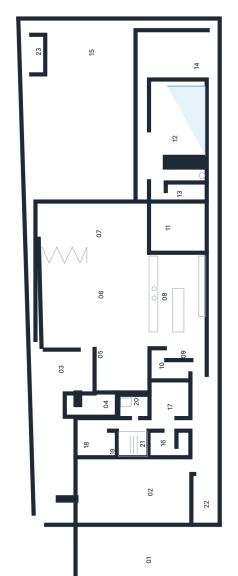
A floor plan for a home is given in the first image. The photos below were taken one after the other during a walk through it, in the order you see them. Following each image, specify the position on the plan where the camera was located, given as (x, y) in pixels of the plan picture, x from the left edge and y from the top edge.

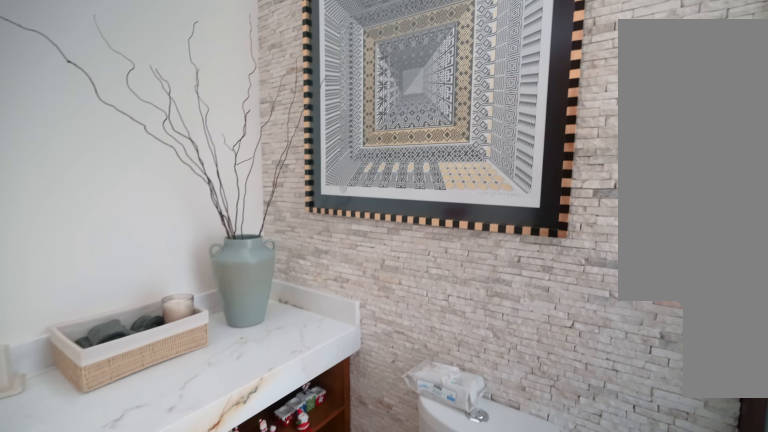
(87, 399)
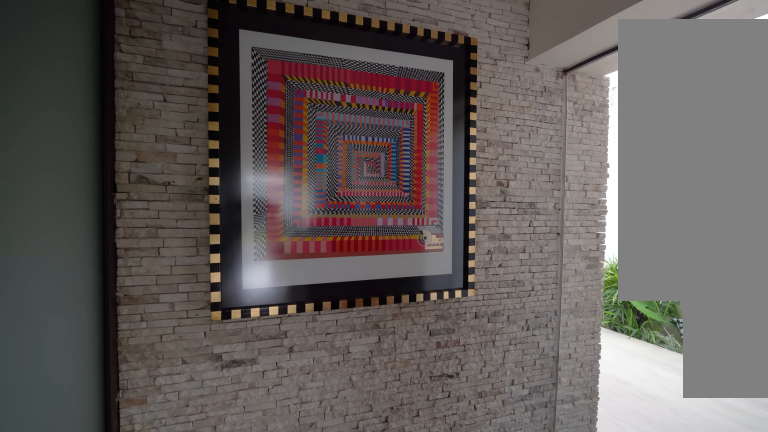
(87, 401)
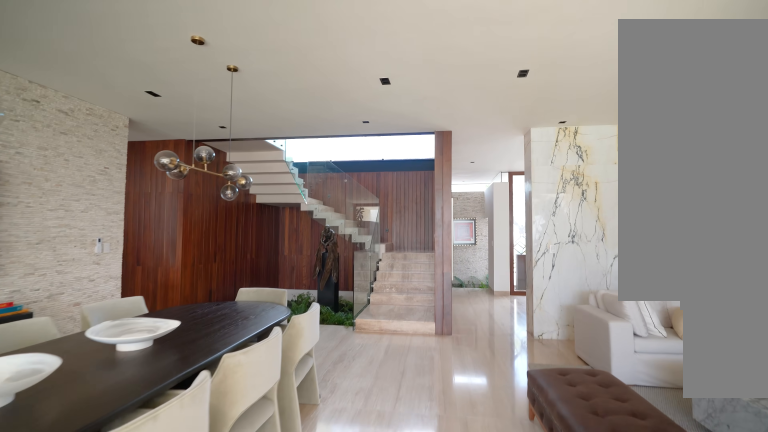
(123, 262)
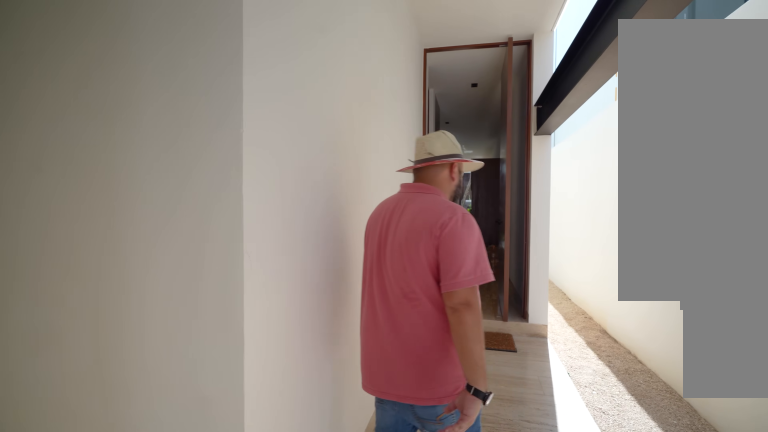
(197, 422)
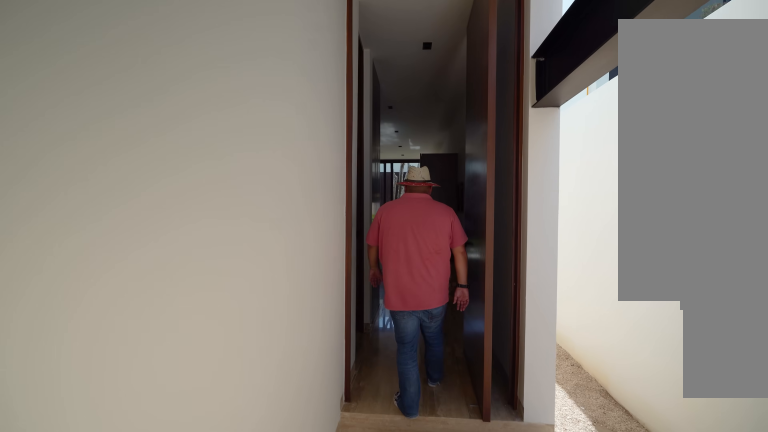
(197, 422)
